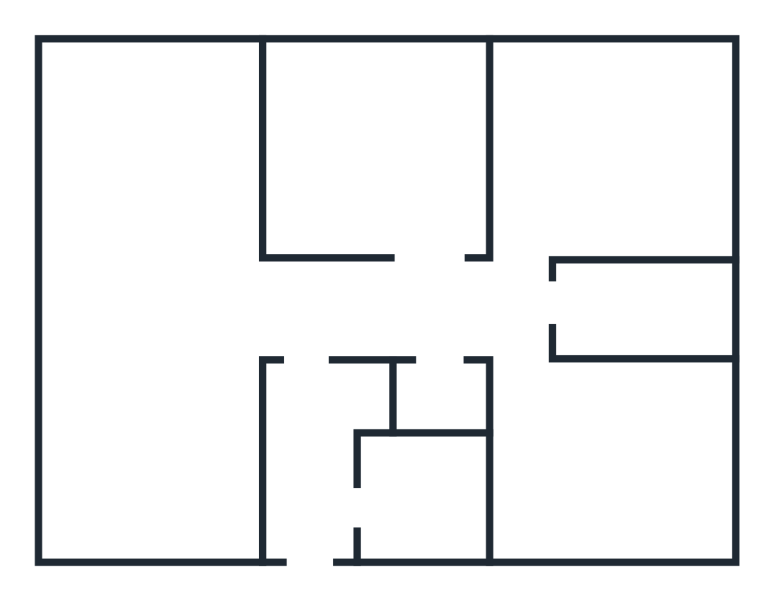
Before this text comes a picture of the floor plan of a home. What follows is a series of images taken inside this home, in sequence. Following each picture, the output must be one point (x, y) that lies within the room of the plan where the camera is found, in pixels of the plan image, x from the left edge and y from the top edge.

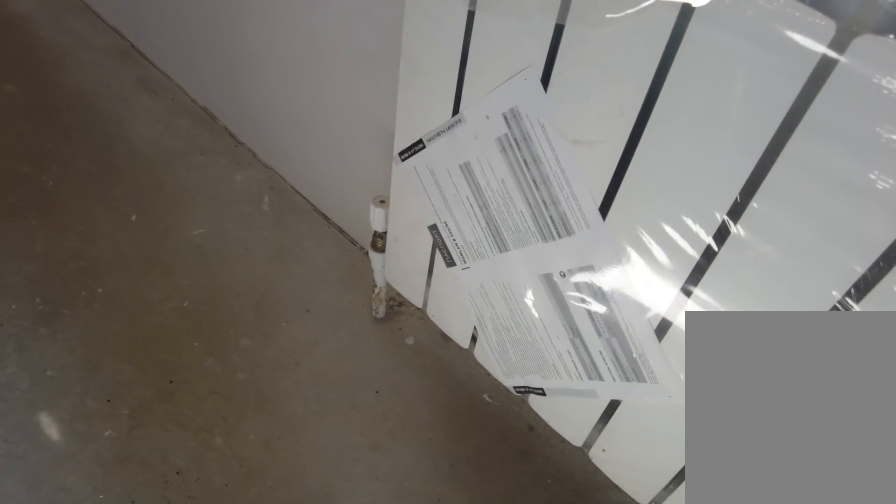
(560, 485)
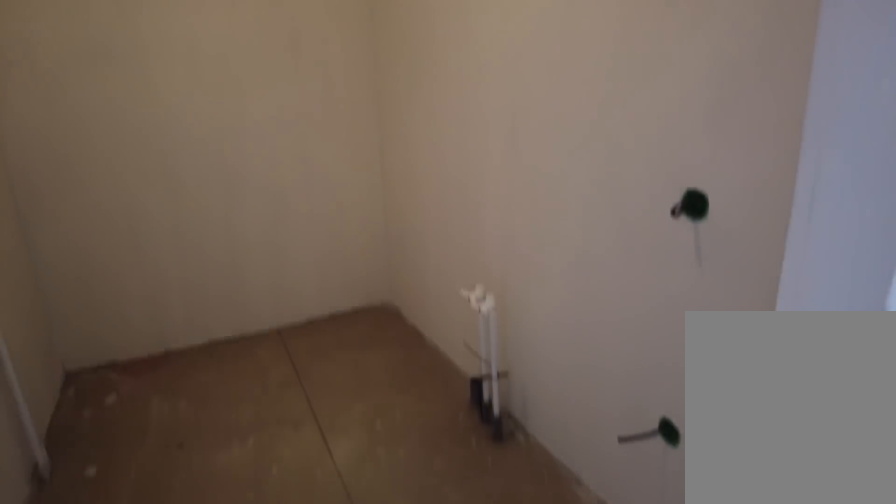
(520, 317)
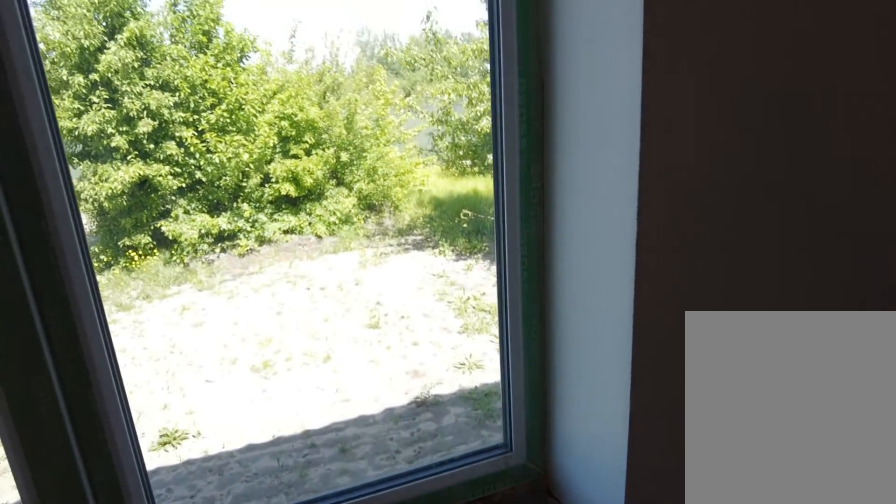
(539, 213)
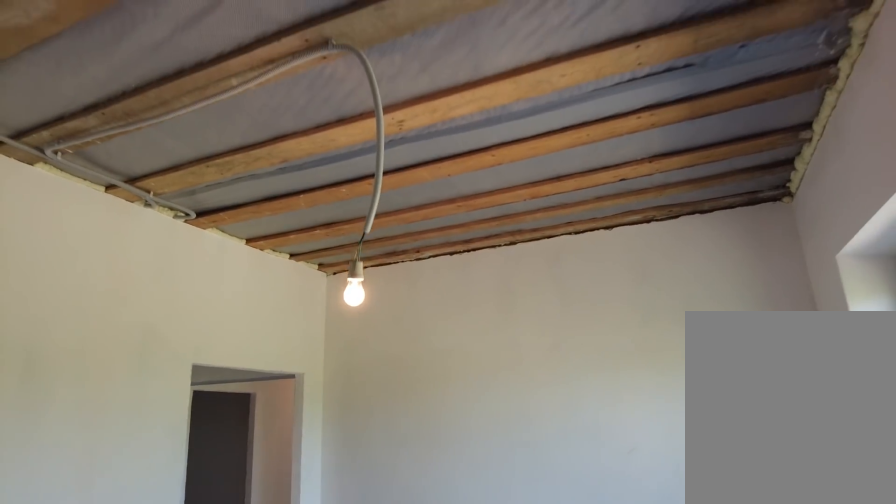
(539, 213)
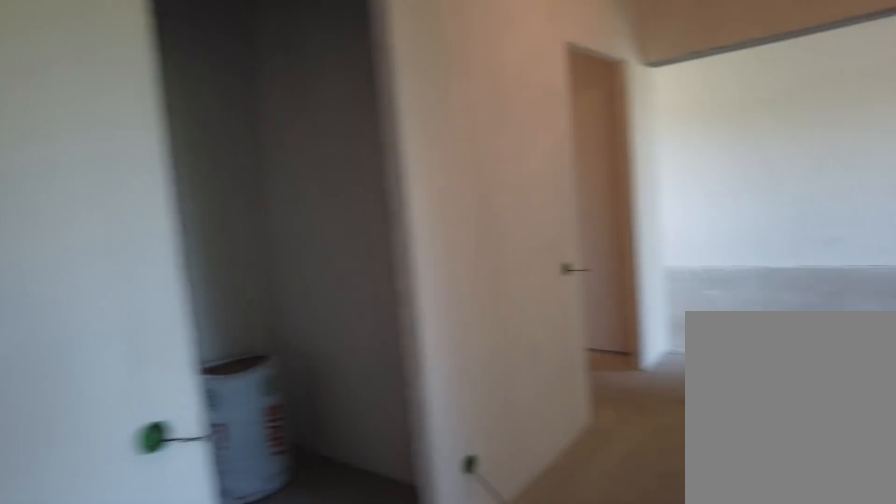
(511, 306)
